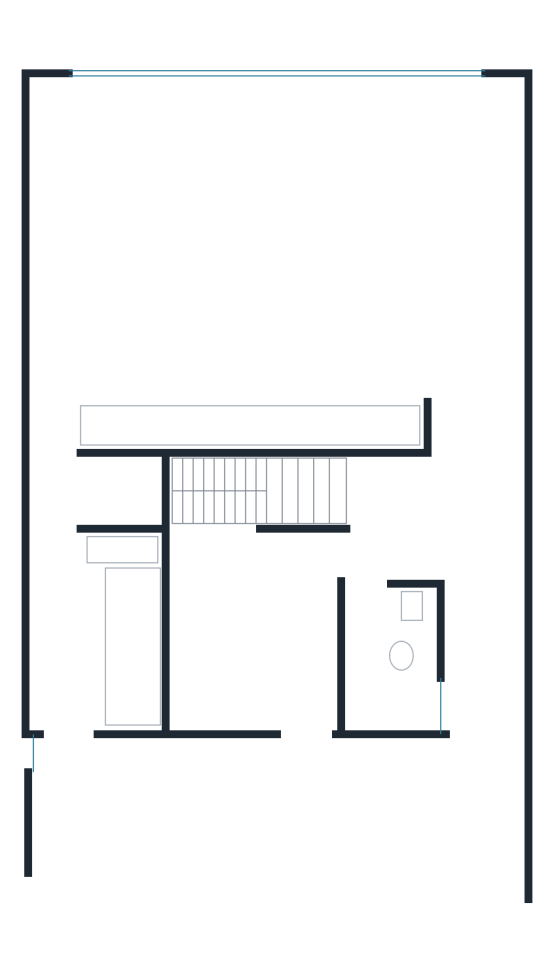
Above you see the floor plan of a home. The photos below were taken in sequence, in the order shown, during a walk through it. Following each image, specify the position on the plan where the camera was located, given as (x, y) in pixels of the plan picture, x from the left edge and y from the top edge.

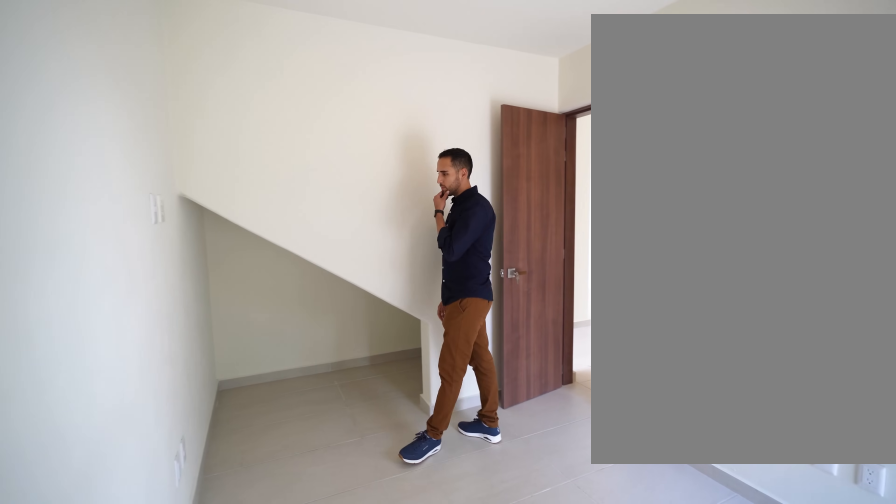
(216, 707)
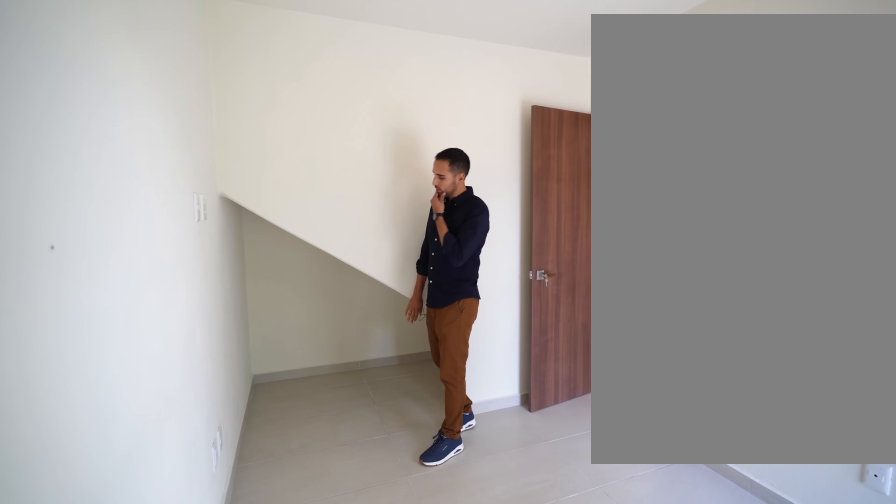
(215, 705)
